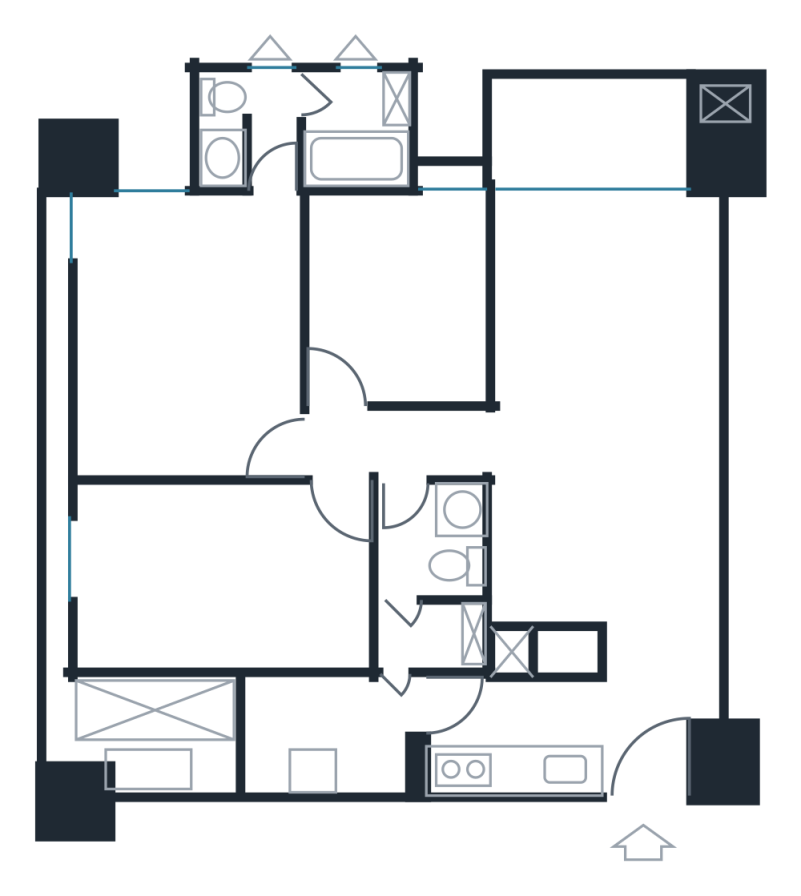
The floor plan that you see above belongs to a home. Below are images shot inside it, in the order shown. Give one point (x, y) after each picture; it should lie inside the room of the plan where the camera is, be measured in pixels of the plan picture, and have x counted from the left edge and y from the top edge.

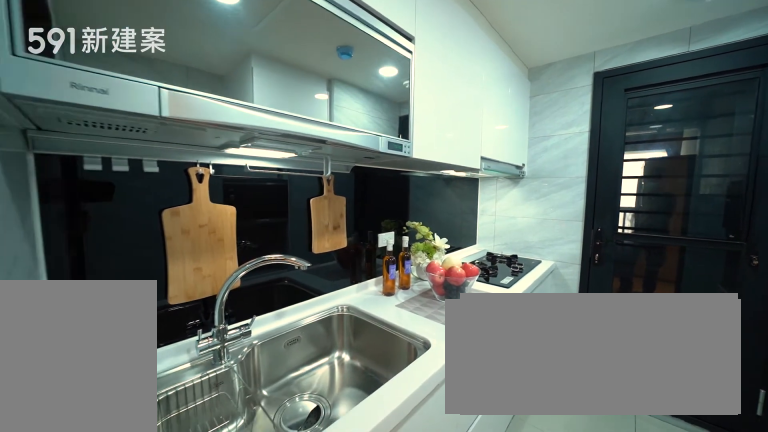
(510, 738)
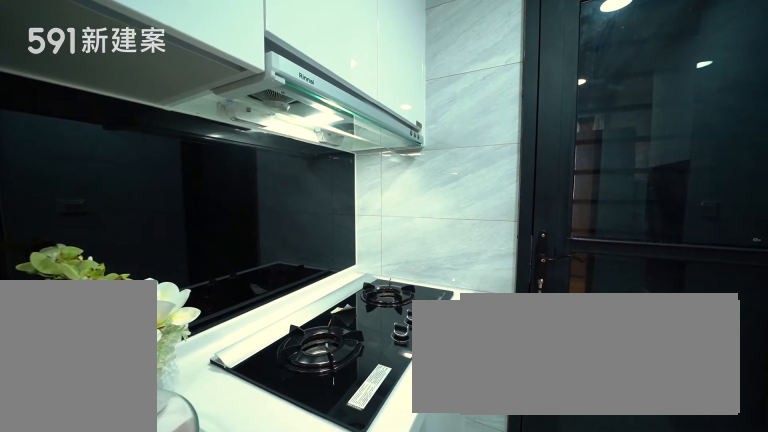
(510, 738)
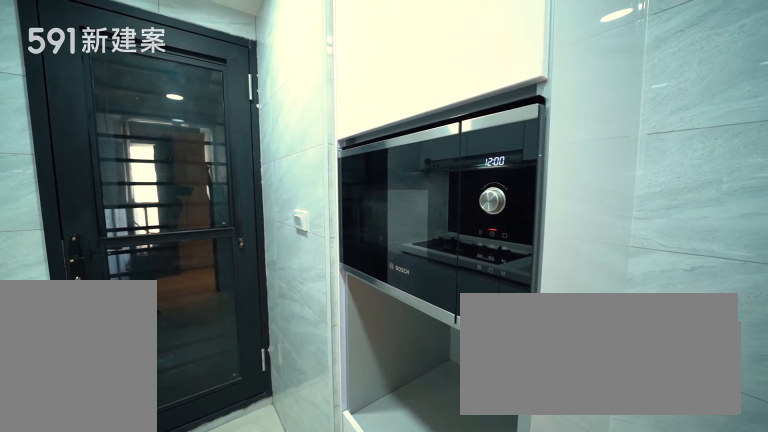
(510, 738)
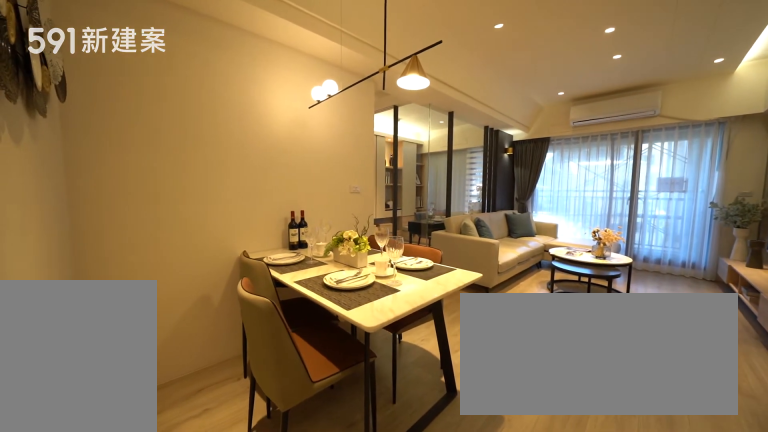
(563, 549)
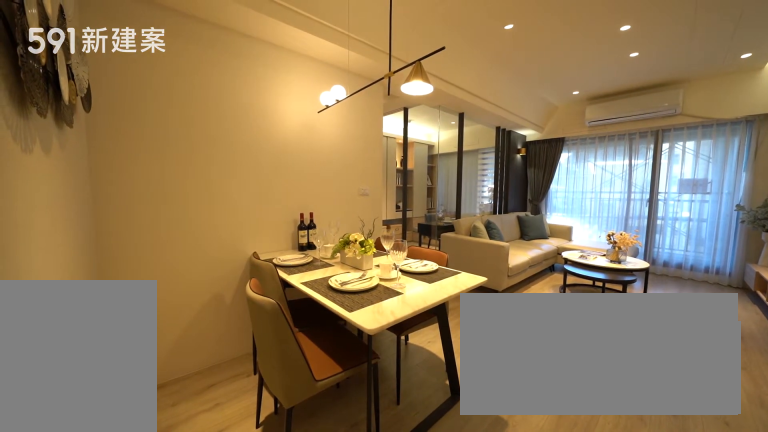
(563, 549)
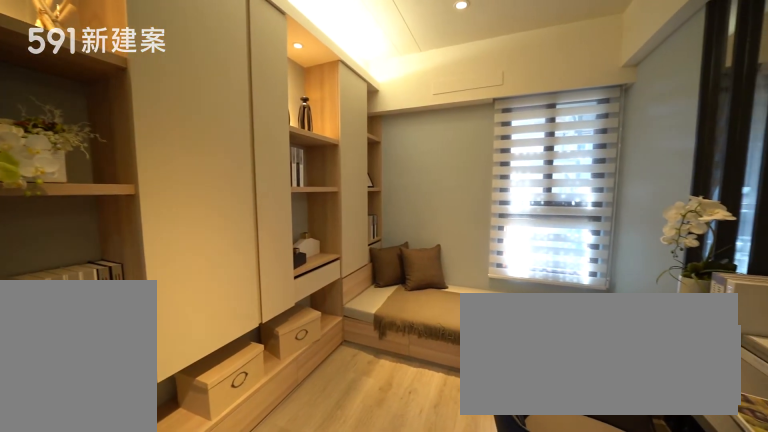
(393, 292)
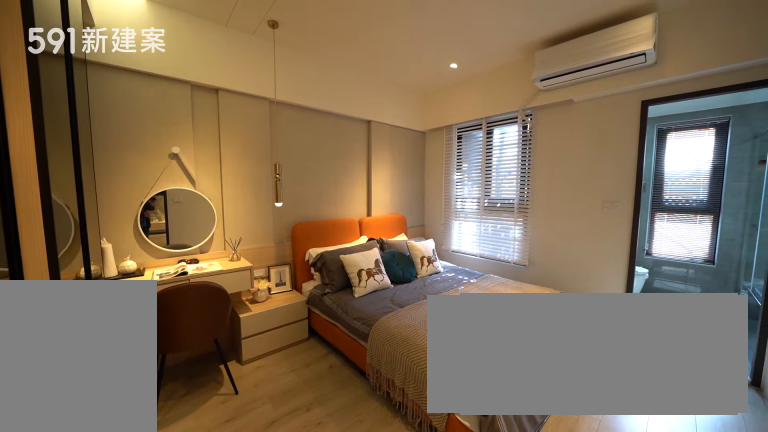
(184, 326)
